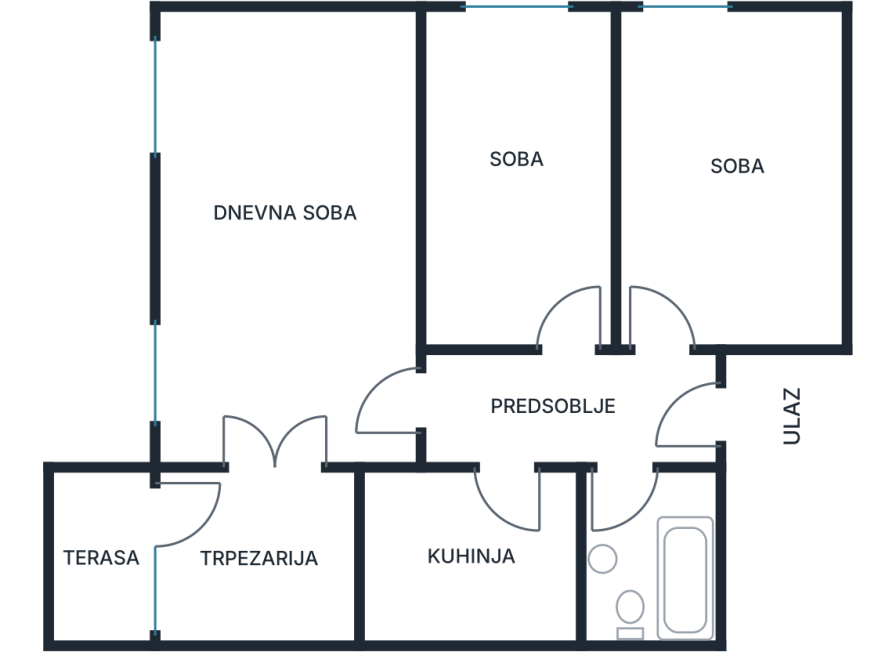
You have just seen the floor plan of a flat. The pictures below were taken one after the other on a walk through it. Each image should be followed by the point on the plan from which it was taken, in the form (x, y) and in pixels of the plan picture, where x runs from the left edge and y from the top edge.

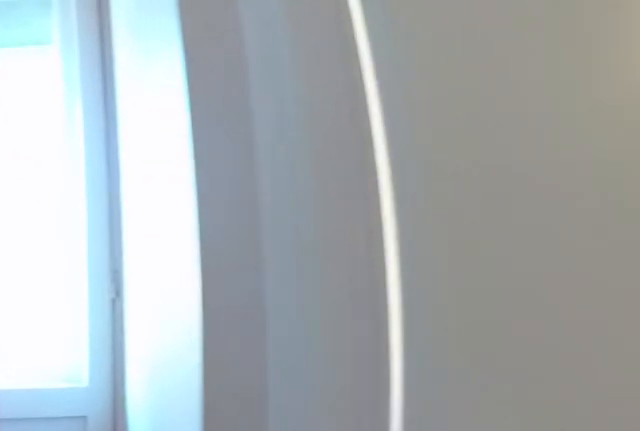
(270, 478)
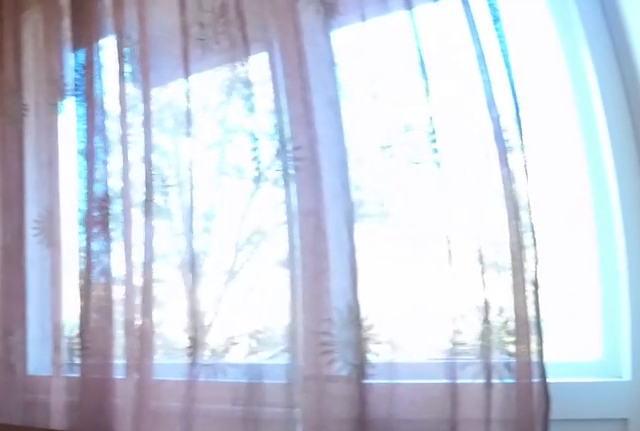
(253, 463)
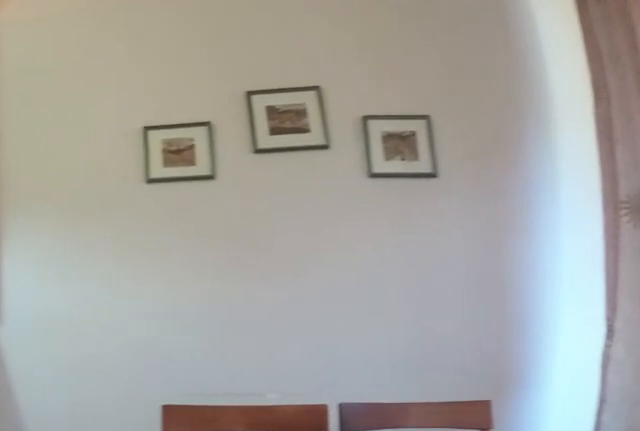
(225, 474)
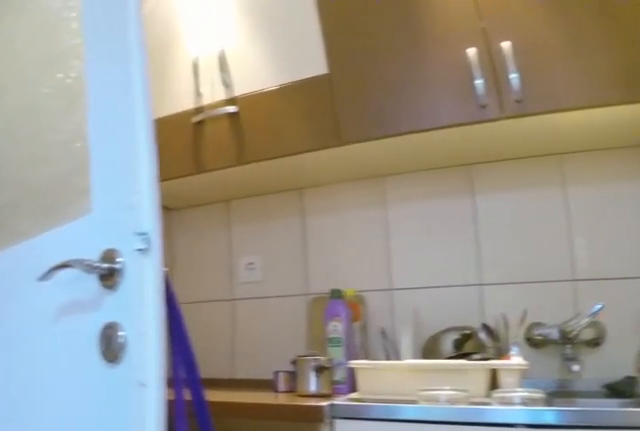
(484, 611)
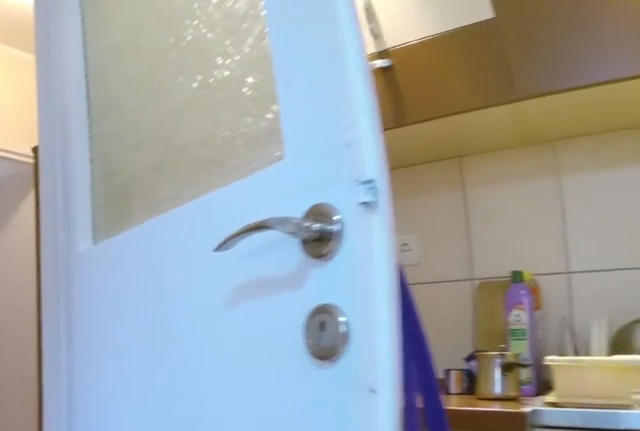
(485, 587)
